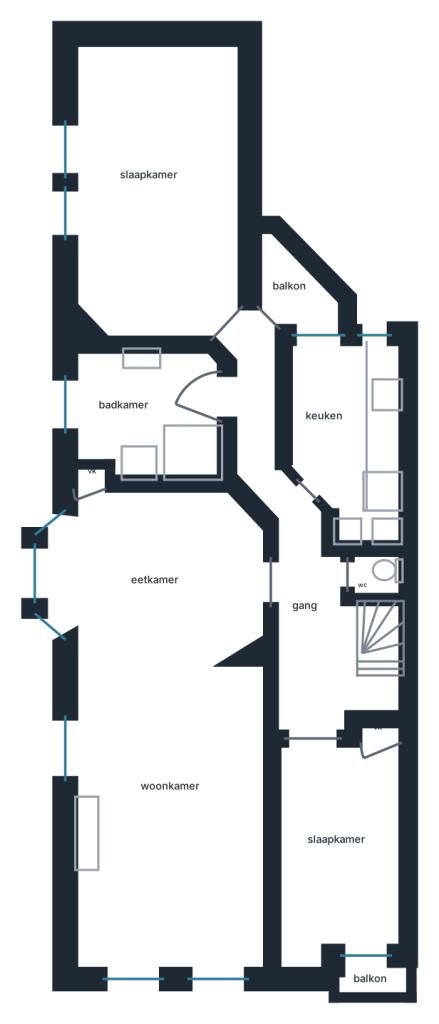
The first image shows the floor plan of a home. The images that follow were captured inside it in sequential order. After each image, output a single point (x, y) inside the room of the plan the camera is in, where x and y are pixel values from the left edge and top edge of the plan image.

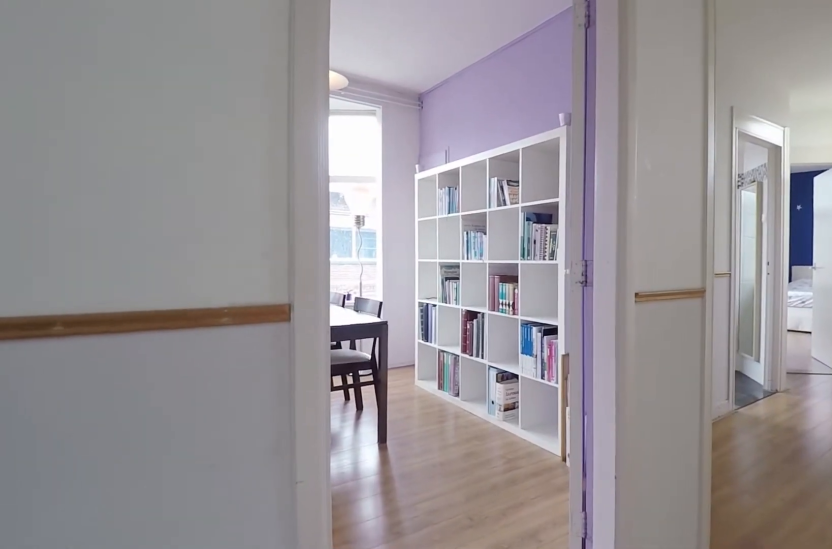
(377, 640)
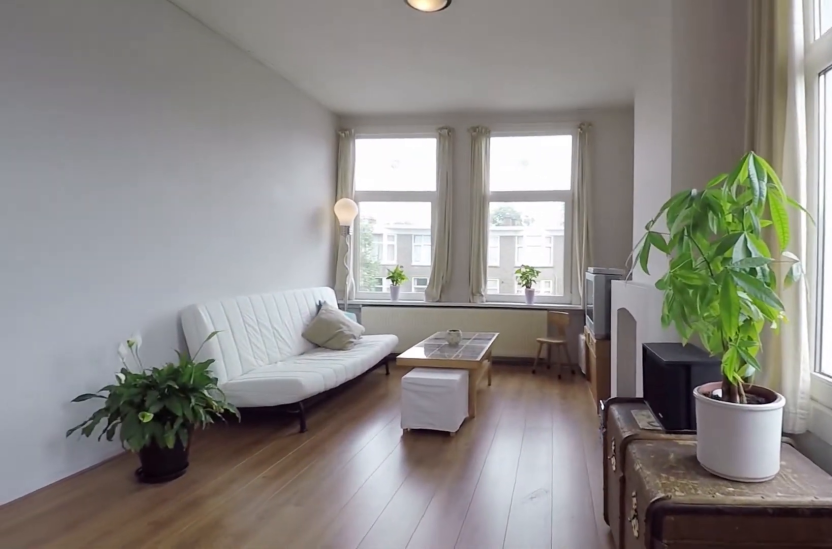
(168, 728)
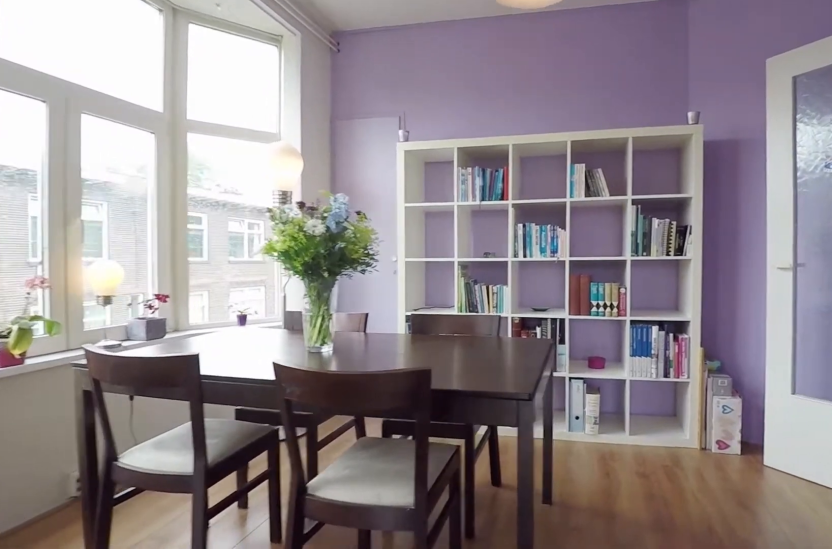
(168, 728)
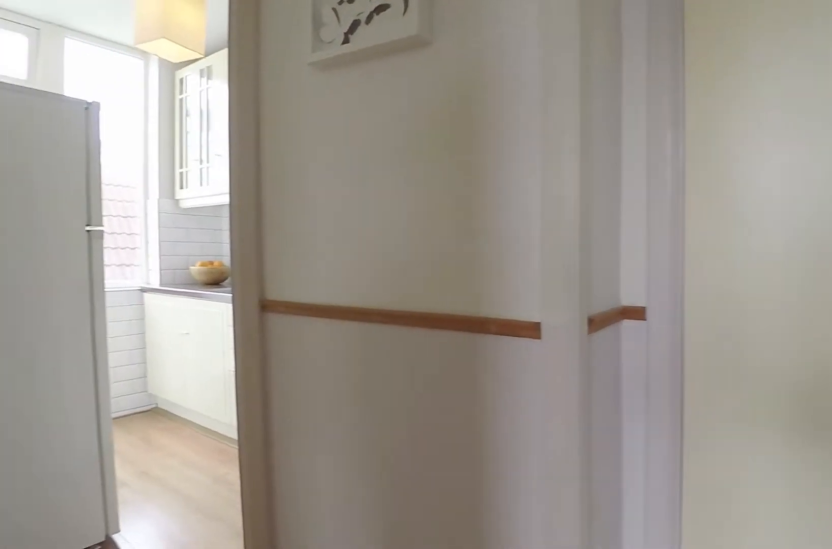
(378, 639)
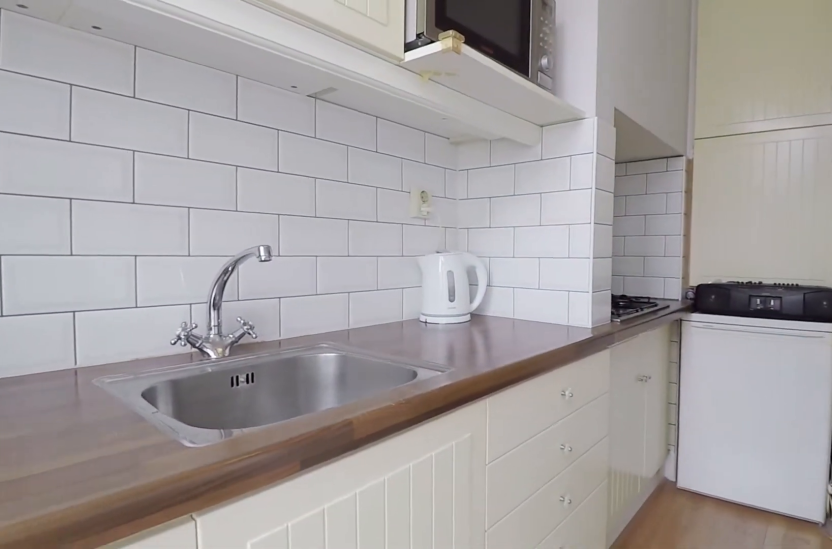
(348, 420)
